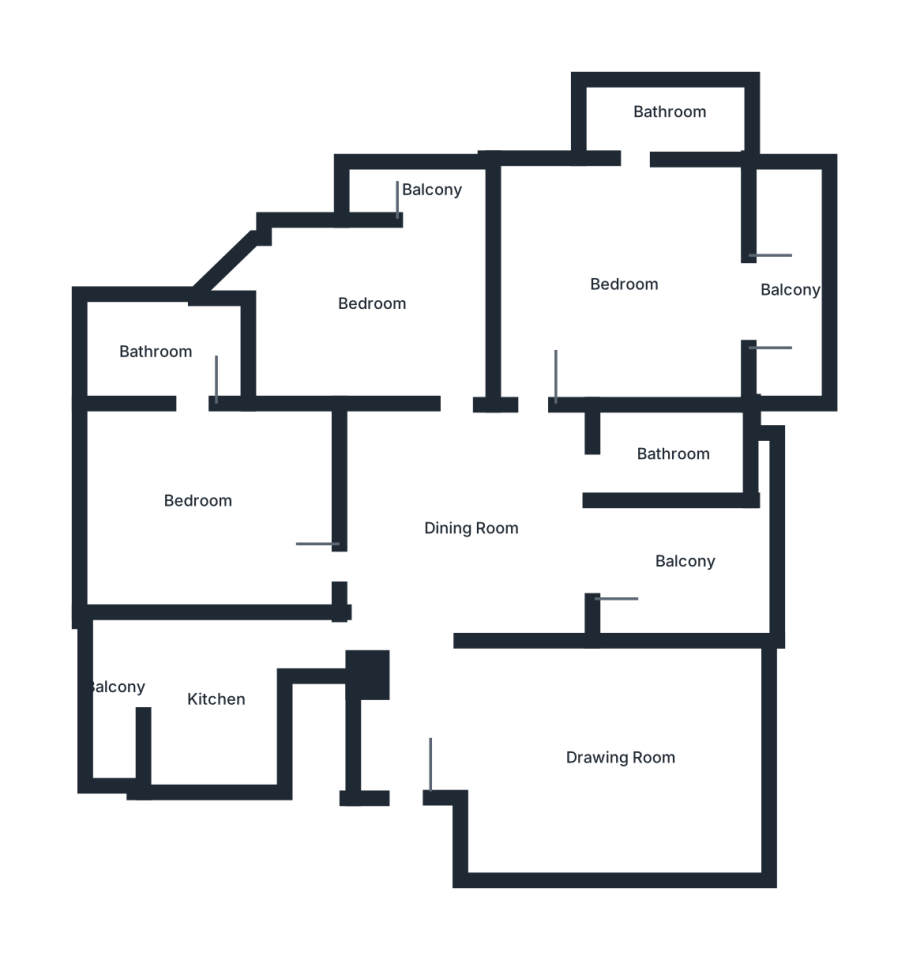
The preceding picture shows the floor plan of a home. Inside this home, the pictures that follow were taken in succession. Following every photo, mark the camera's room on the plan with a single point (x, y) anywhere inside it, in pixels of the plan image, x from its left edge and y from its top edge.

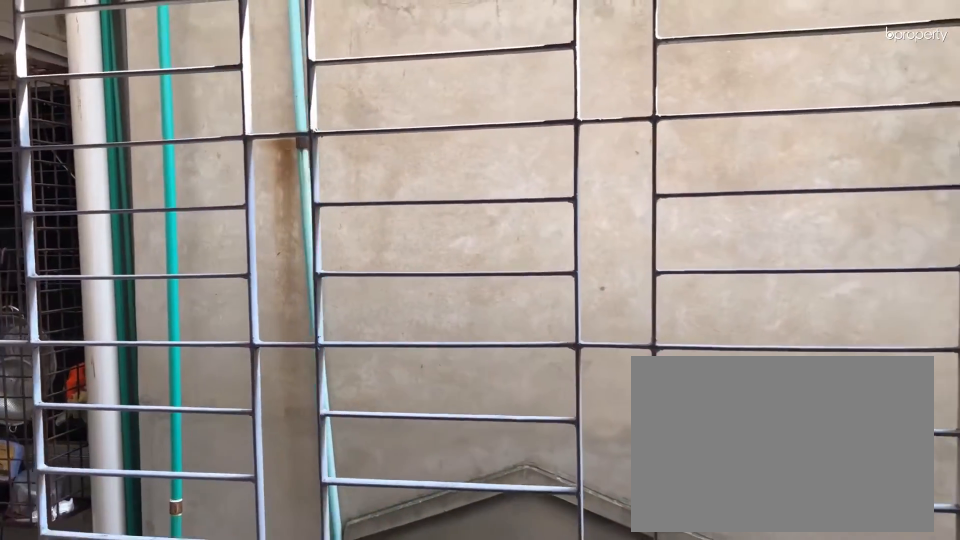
(693, 563)
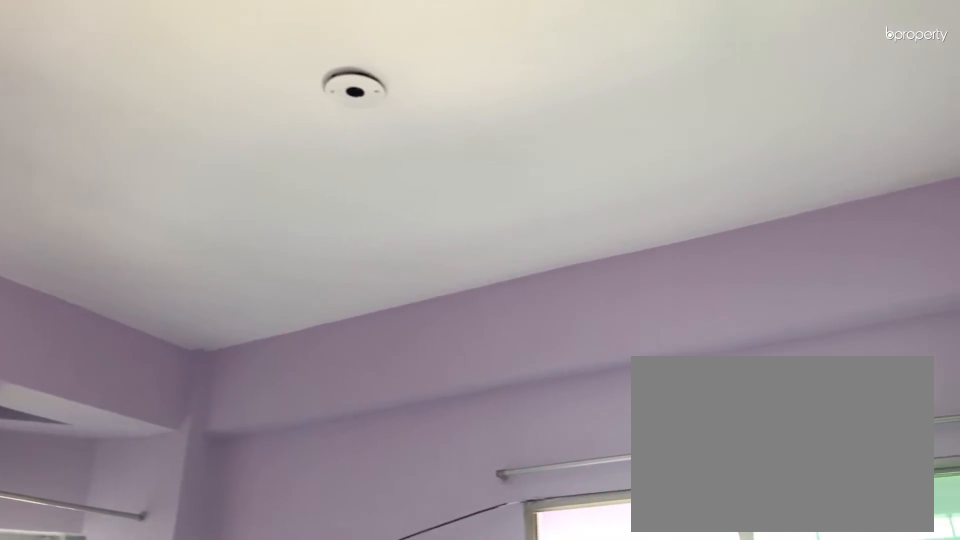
(373, 306)
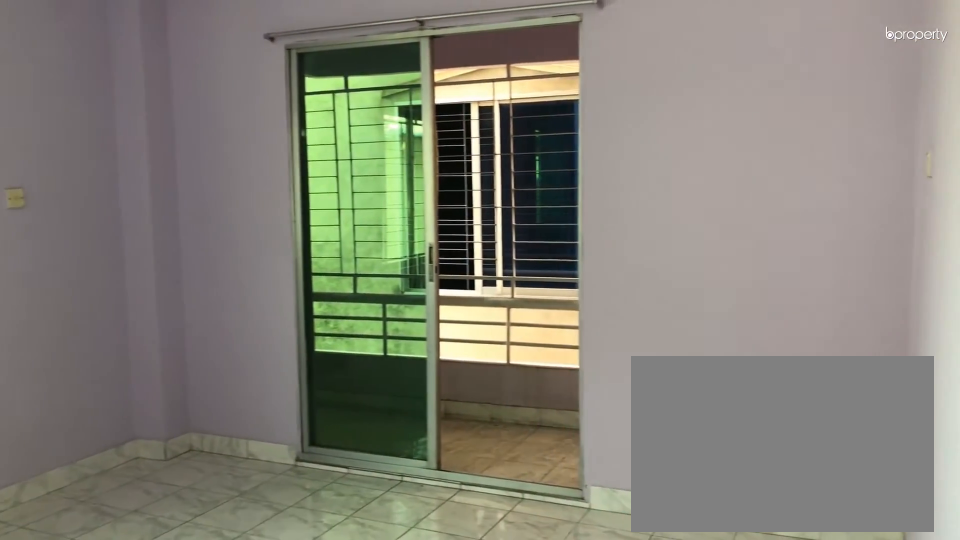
(617, 281)
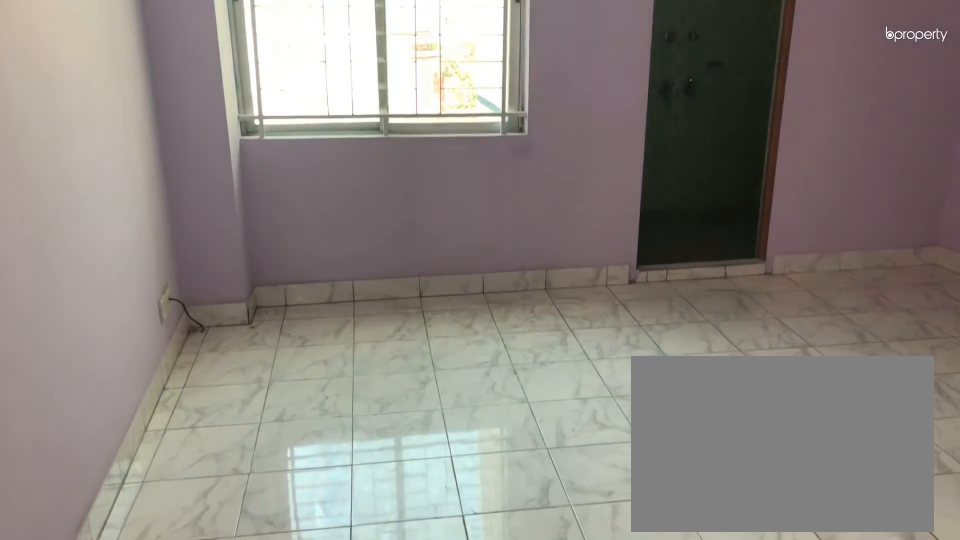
(617, 281)
